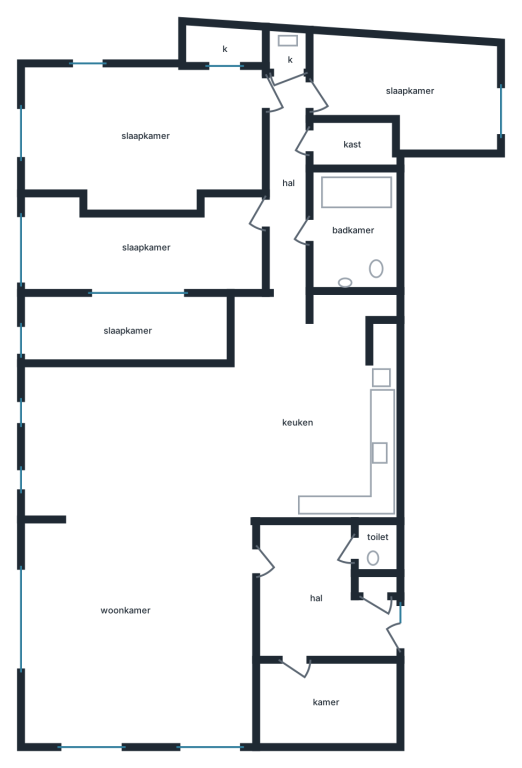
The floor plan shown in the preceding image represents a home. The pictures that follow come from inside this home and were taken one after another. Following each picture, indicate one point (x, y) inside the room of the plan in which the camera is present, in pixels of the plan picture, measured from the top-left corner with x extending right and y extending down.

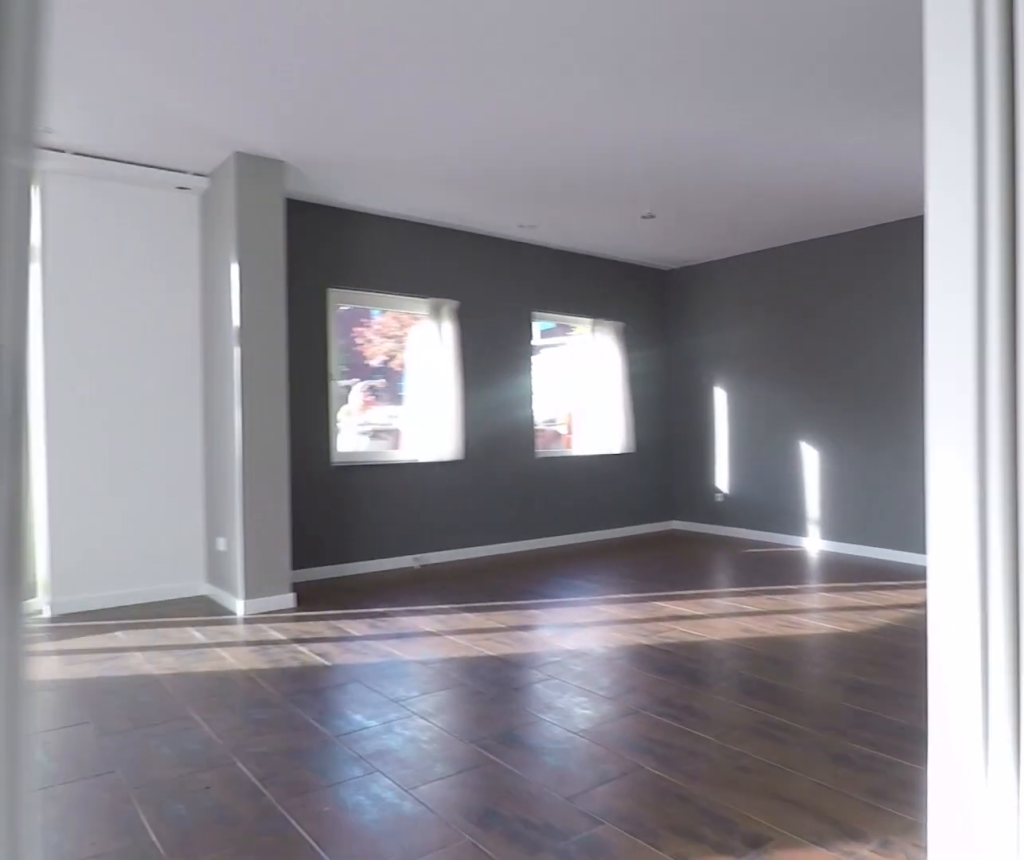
(316, 596)
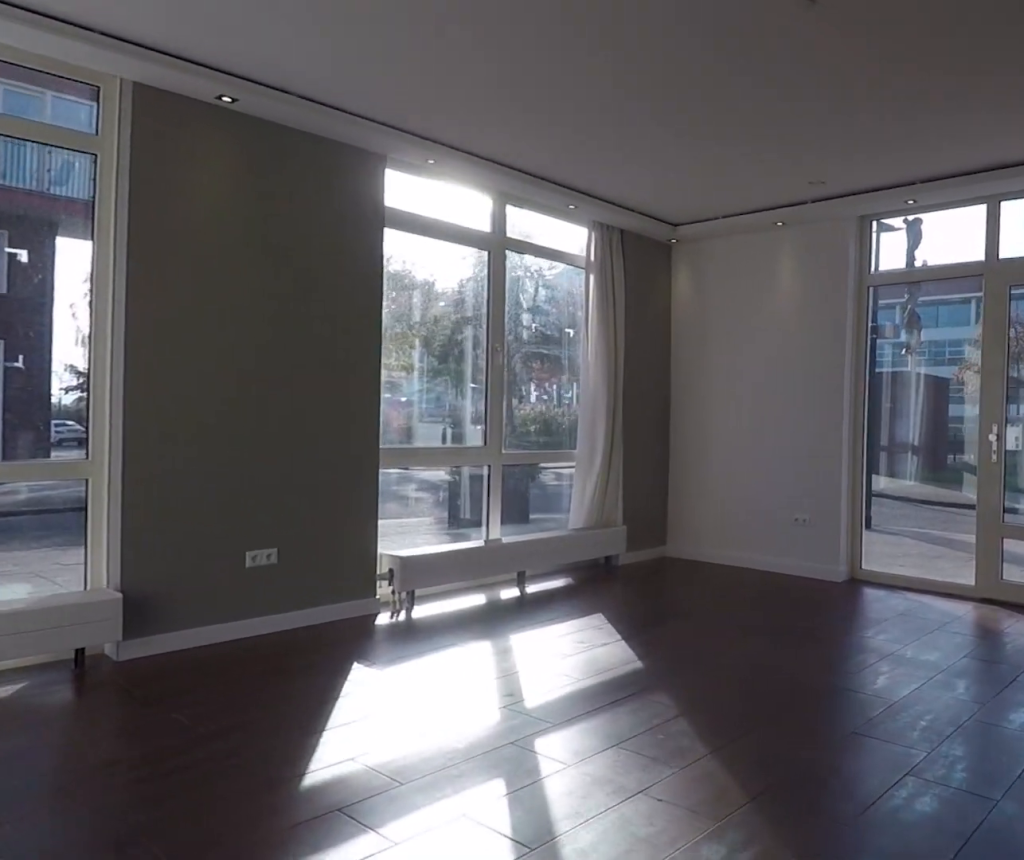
(137, 557)
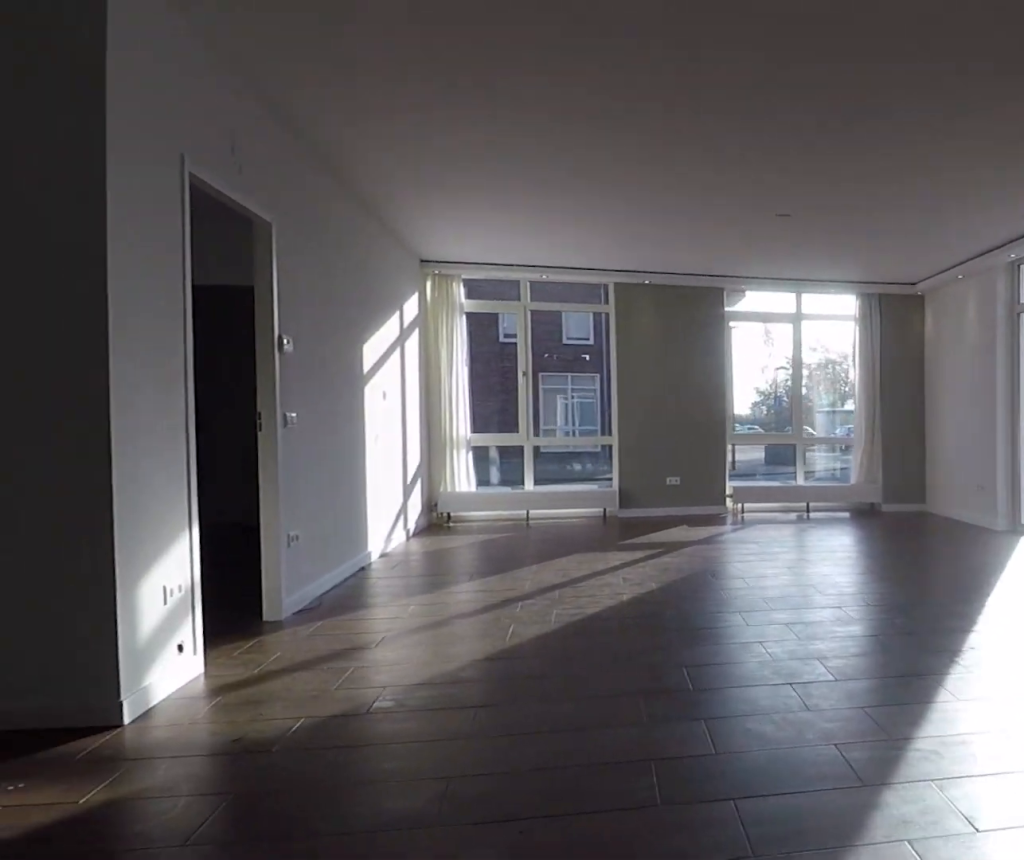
(137, 557)
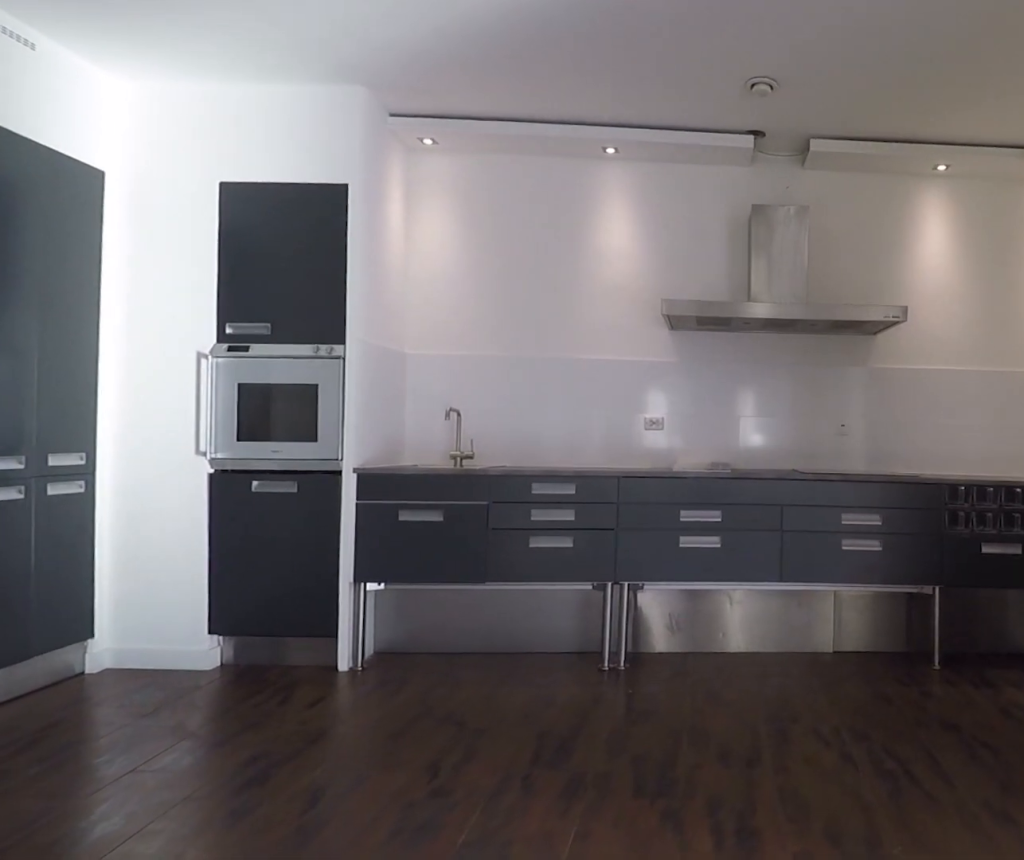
(315, 410)
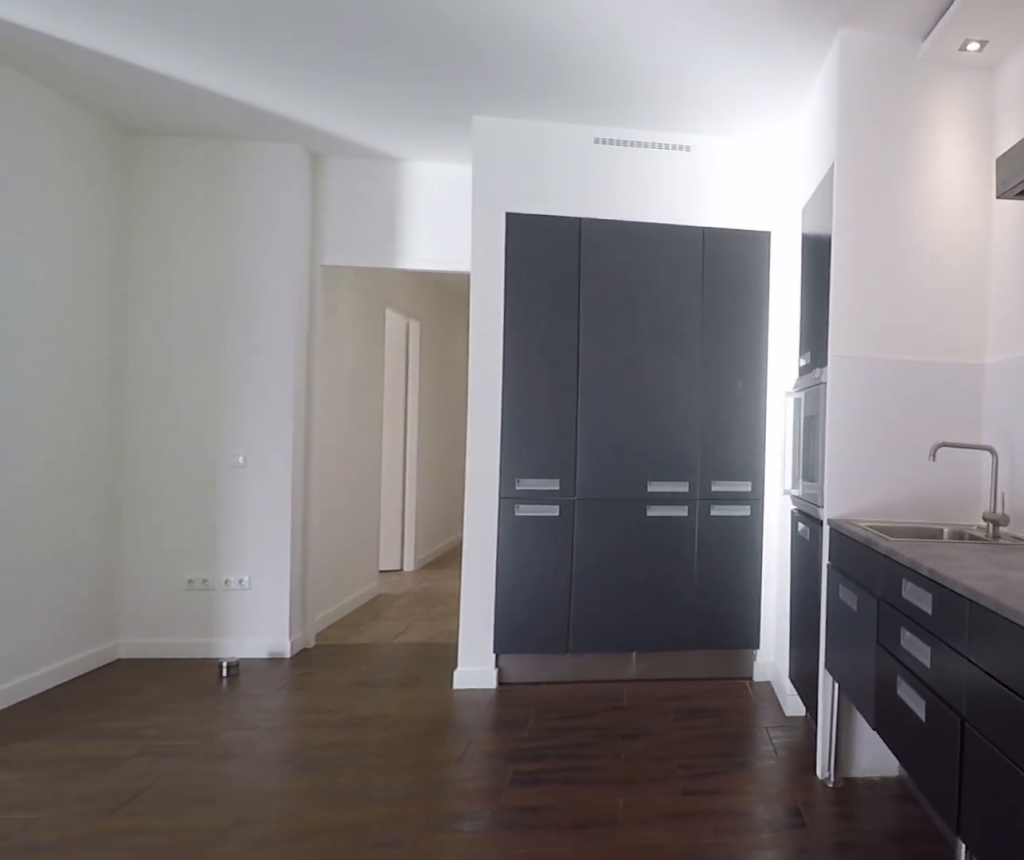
(315, 410)
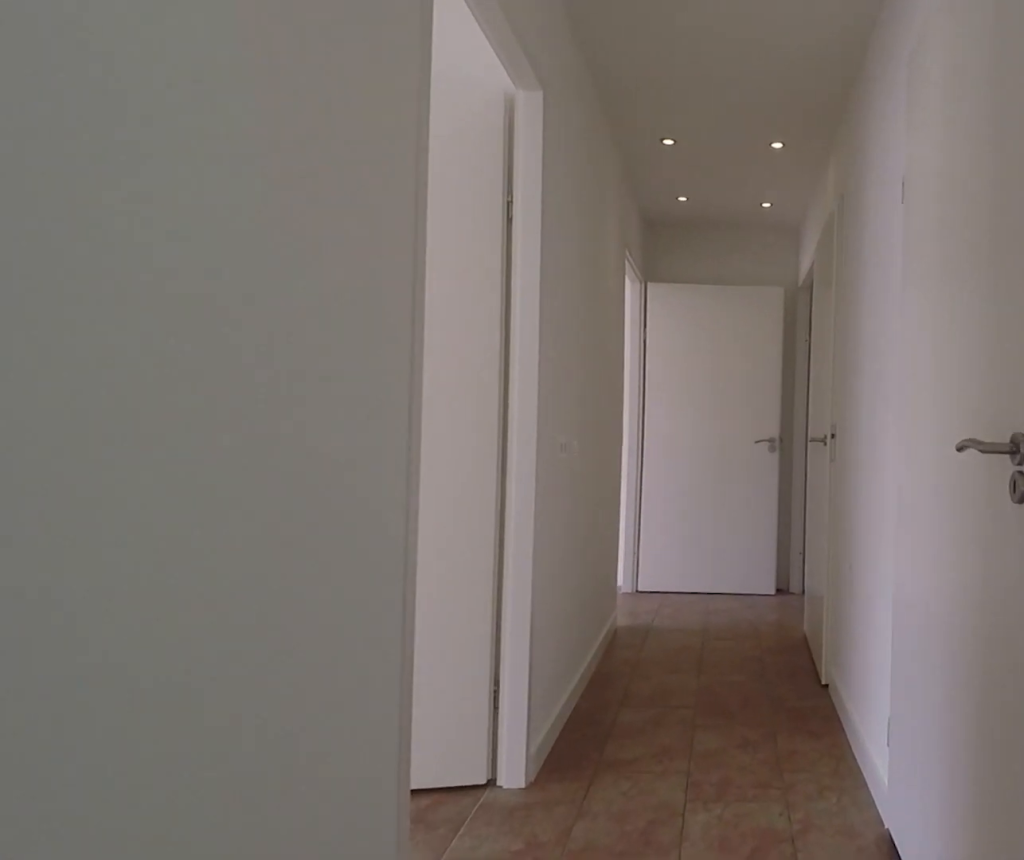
(288, 180)
